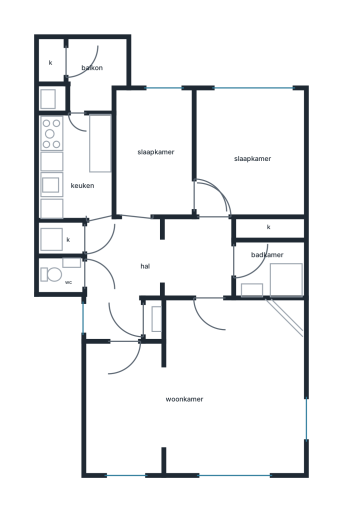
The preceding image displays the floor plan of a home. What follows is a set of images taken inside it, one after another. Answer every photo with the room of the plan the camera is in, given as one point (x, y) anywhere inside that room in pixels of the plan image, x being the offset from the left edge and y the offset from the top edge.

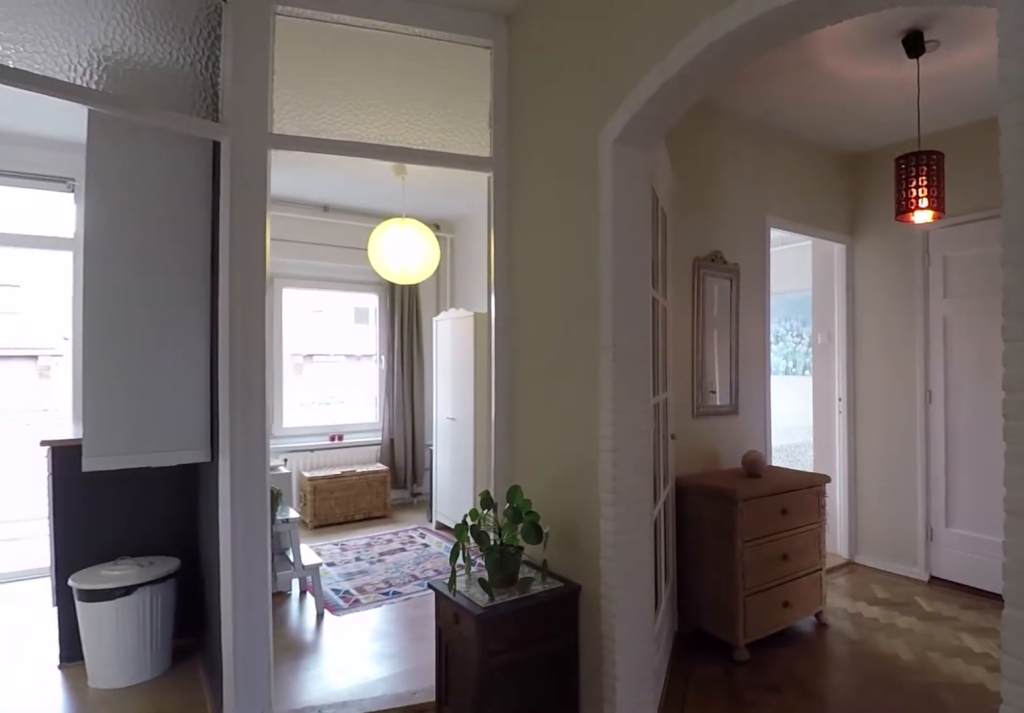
(88, 249)
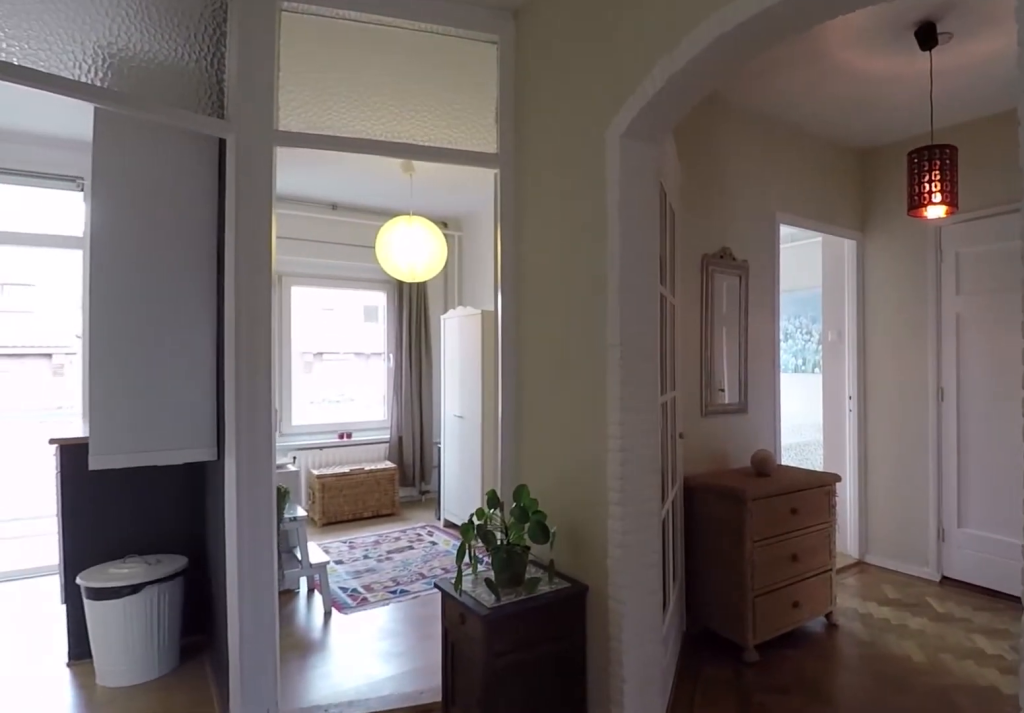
(88, 249)
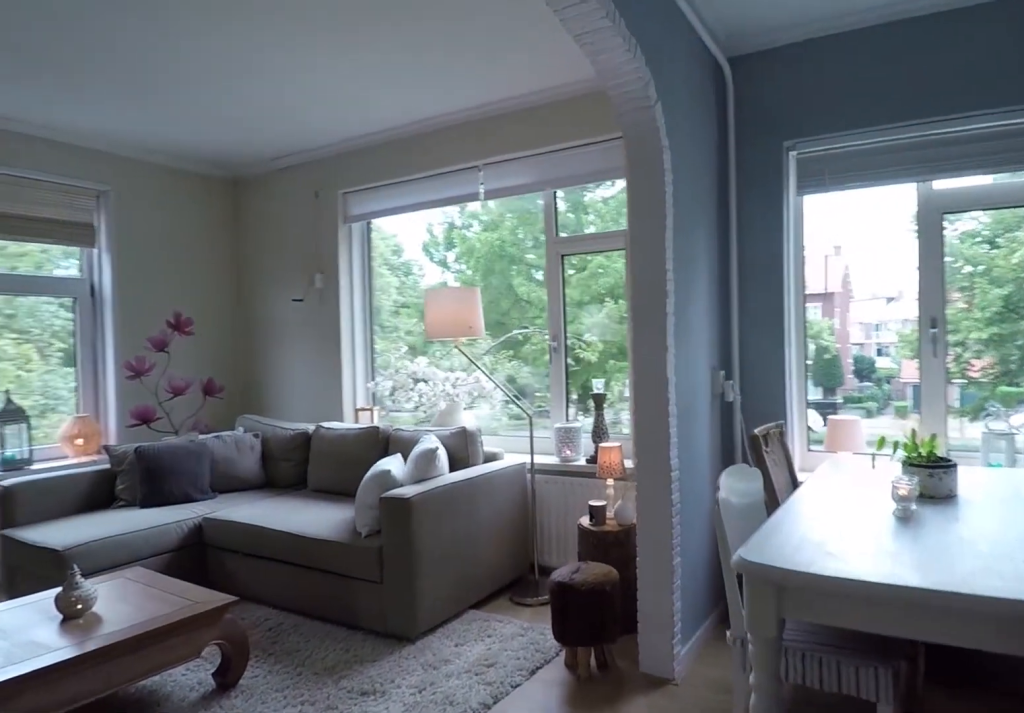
(201, 391)
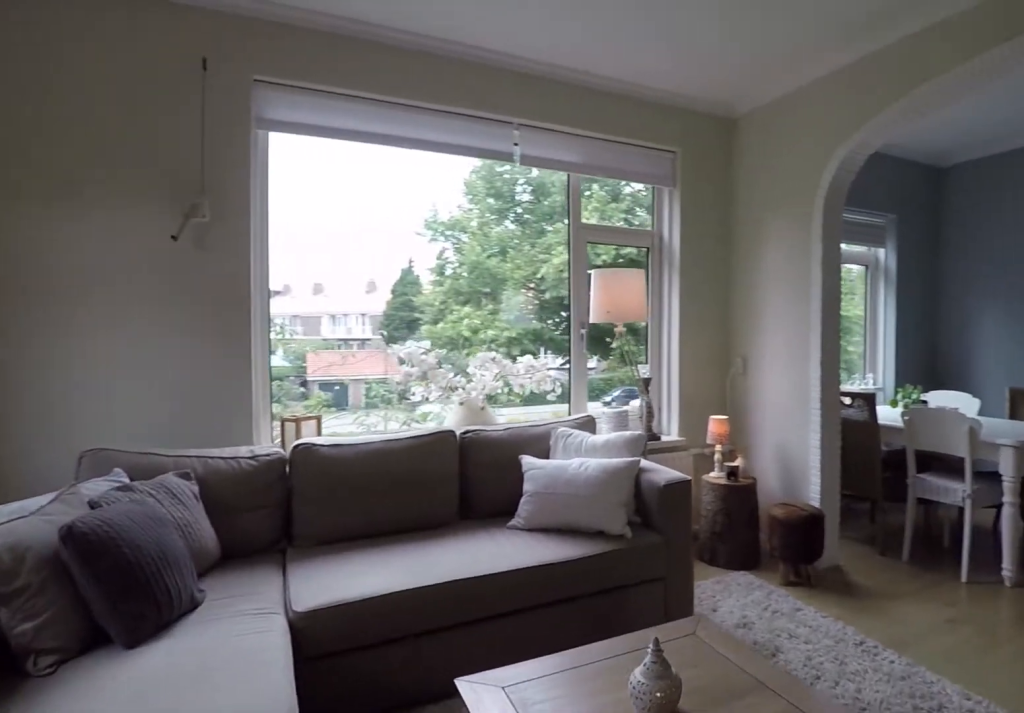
(201, 391)
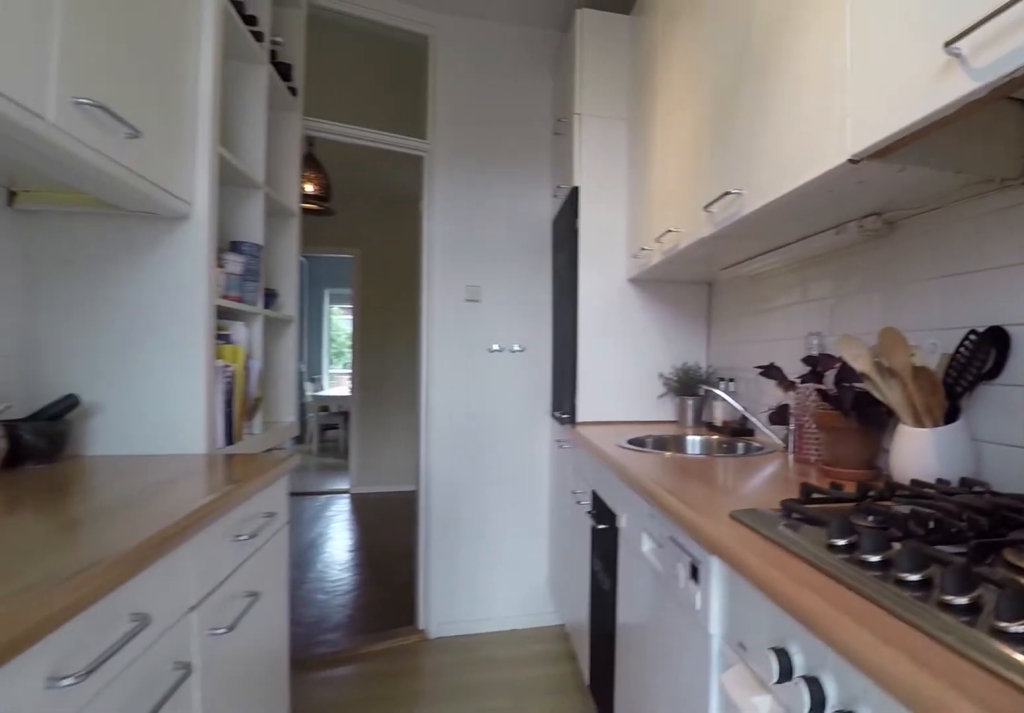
(76, 165)
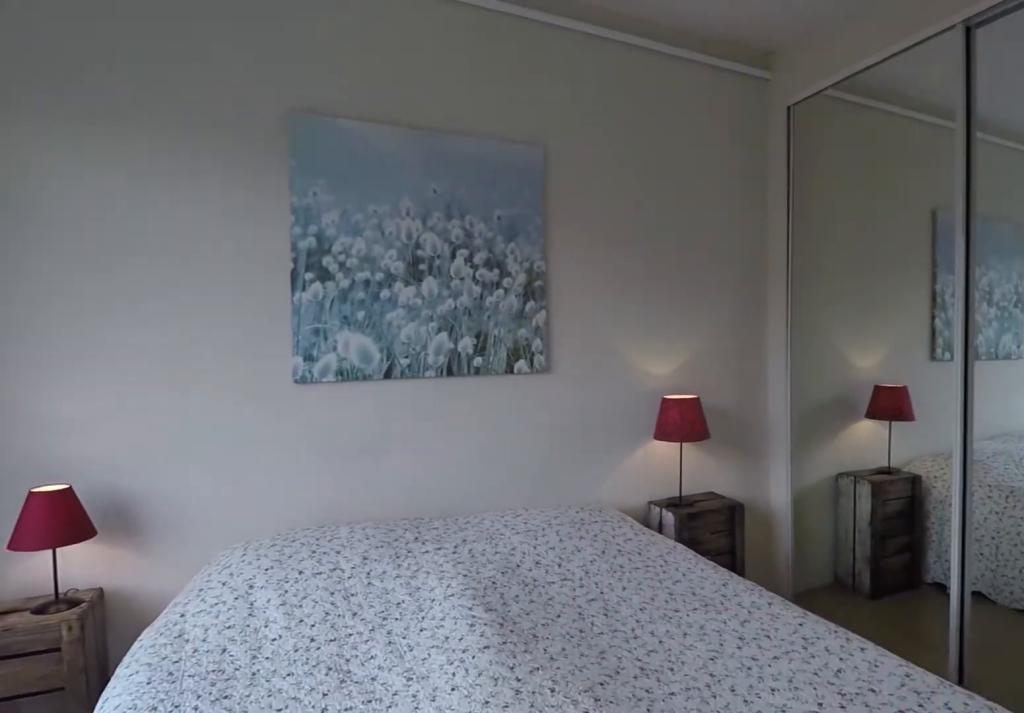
(248, 153)
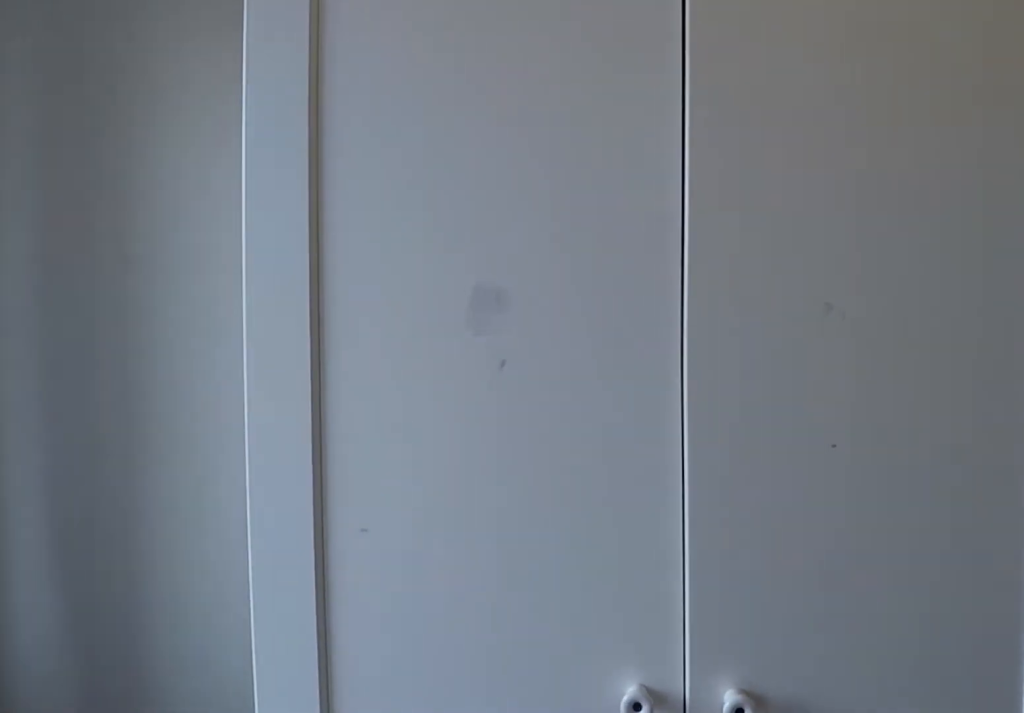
(154, 153)
